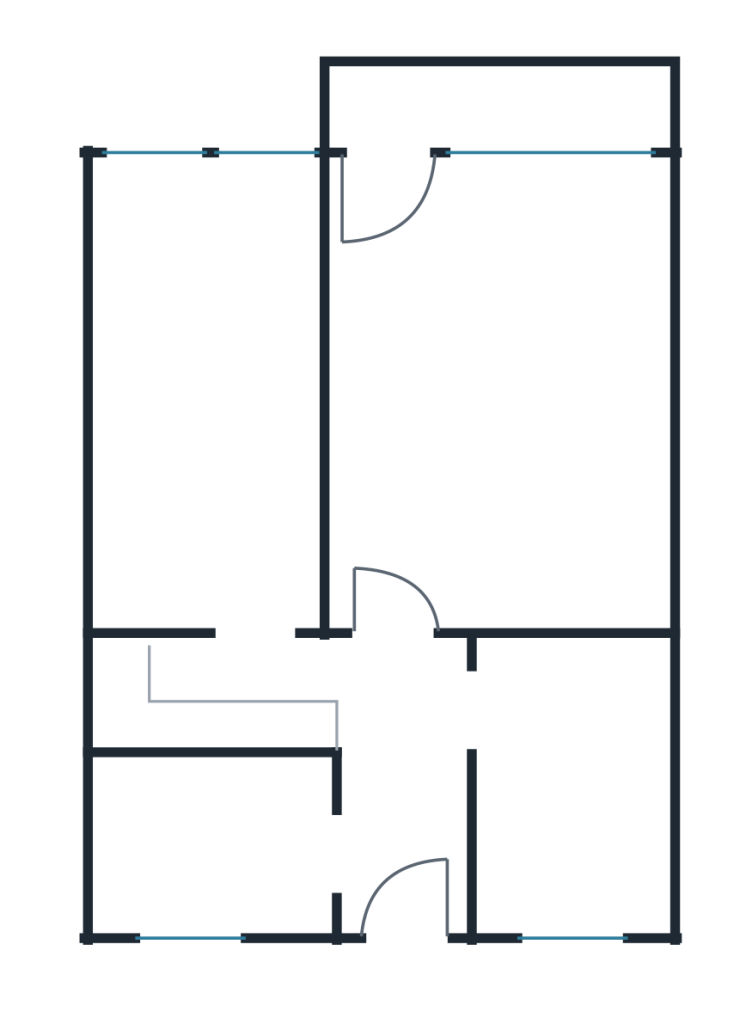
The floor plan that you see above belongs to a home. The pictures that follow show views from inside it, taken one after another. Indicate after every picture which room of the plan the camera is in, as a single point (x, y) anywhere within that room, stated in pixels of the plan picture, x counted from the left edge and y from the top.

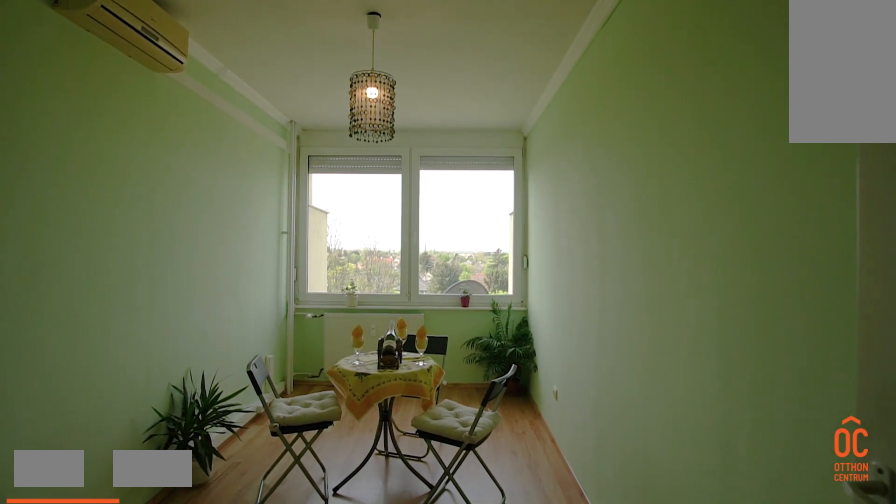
(217, 385)
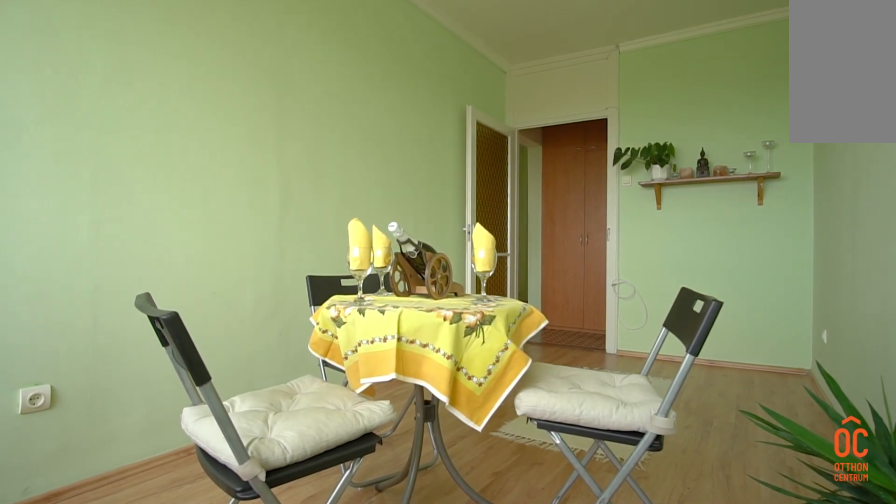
(217, 385)
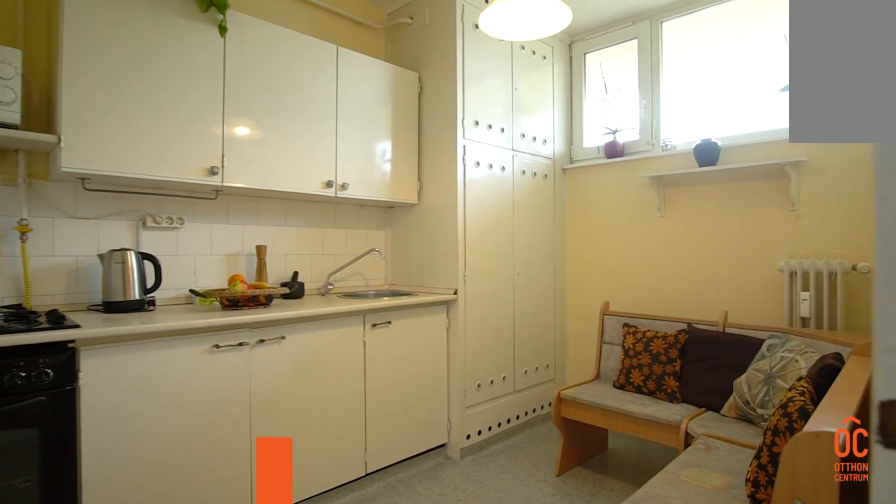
(579, 795)
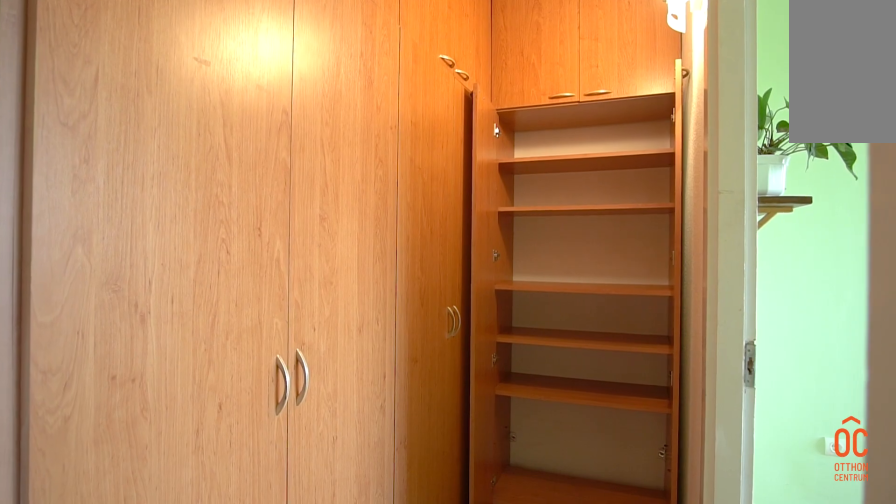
(207, 694)
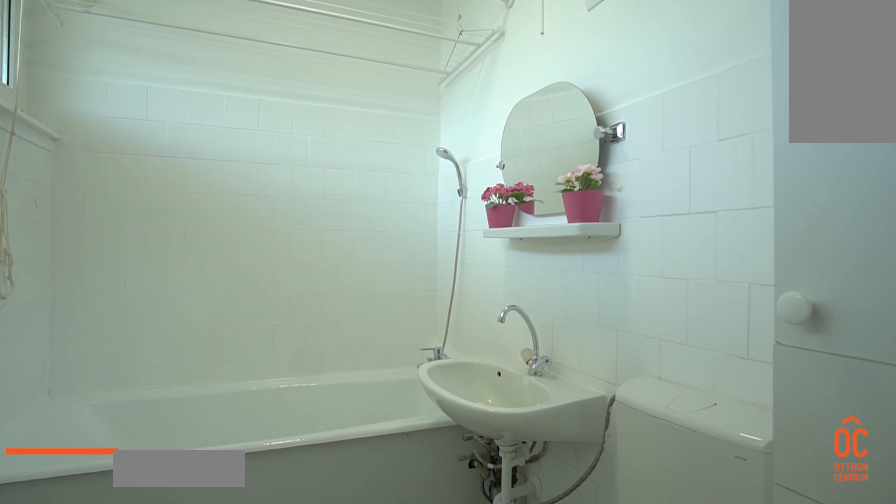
(214, 841)
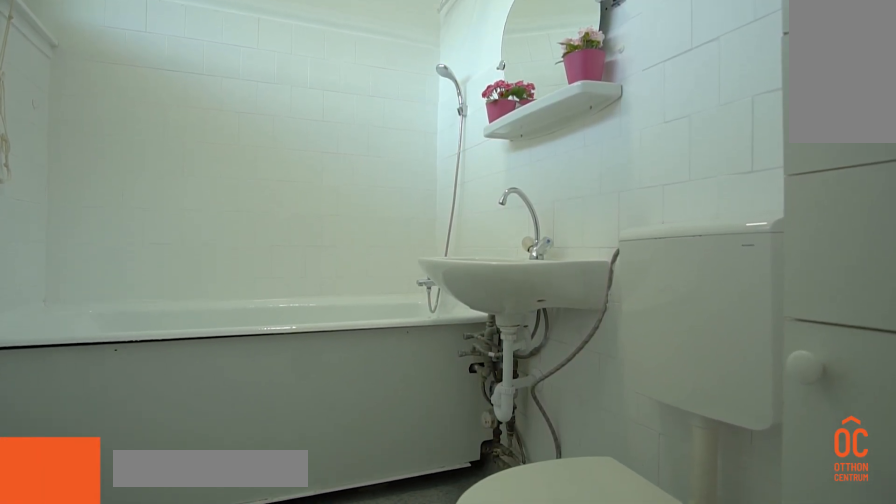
(213, 842)
